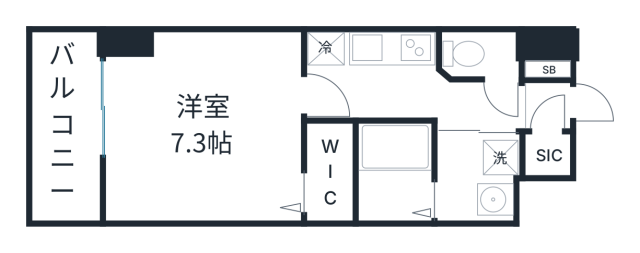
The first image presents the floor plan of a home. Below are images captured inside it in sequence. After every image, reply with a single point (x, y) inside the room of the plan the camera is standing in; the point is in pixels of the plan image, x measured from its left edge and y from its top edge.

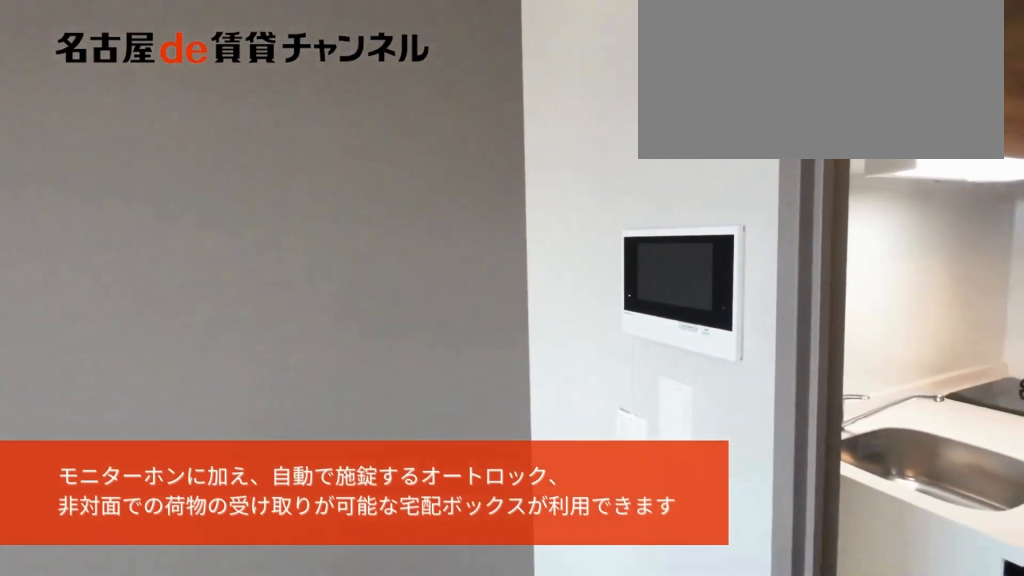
(205, 129)
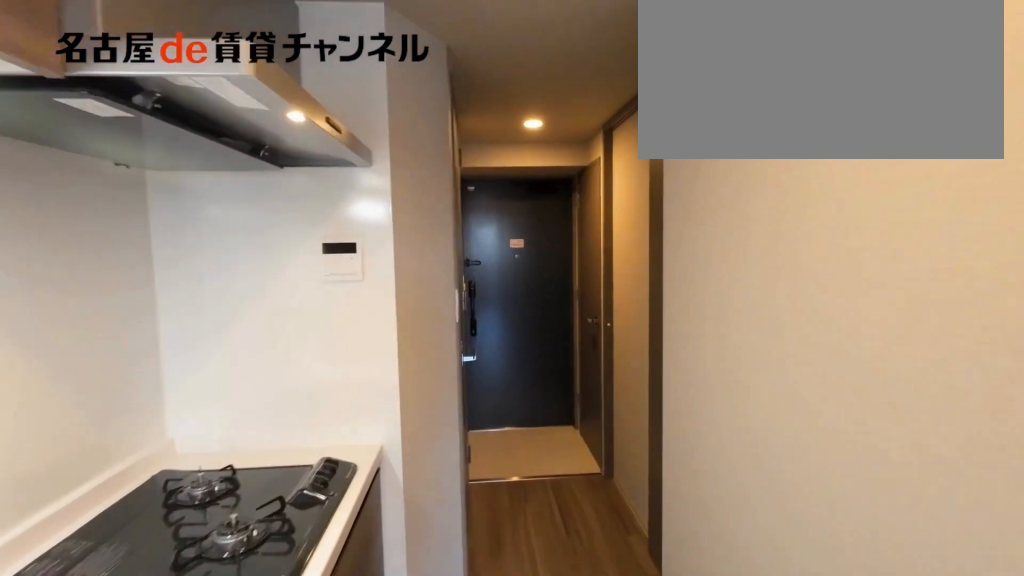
(411, 96)
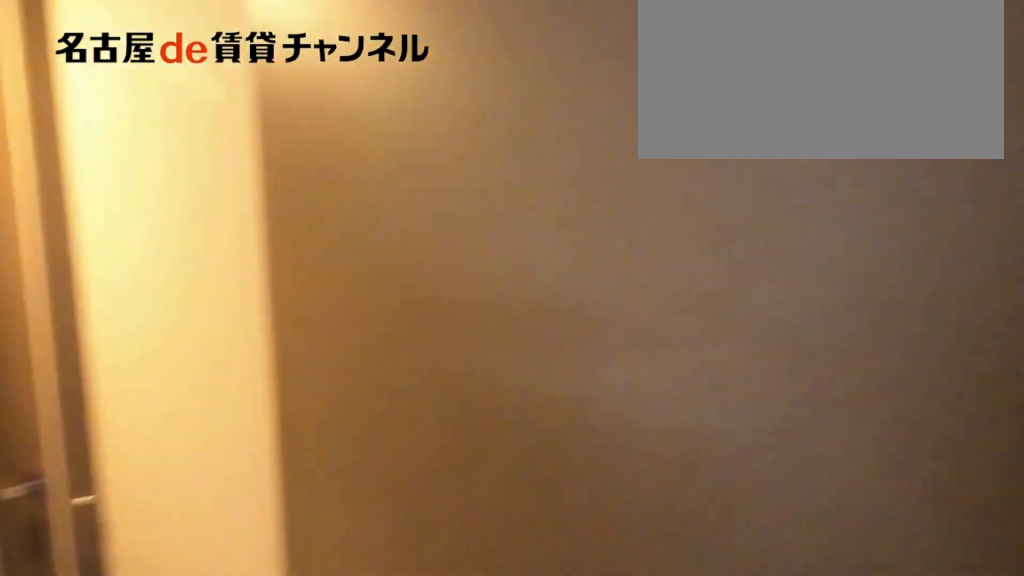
(411, 96)
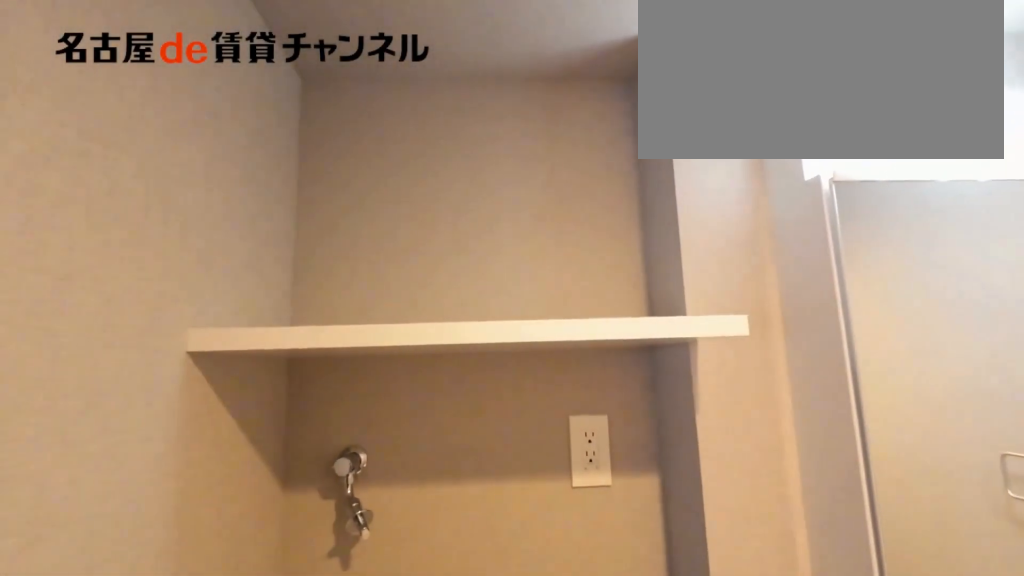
(478, 178)
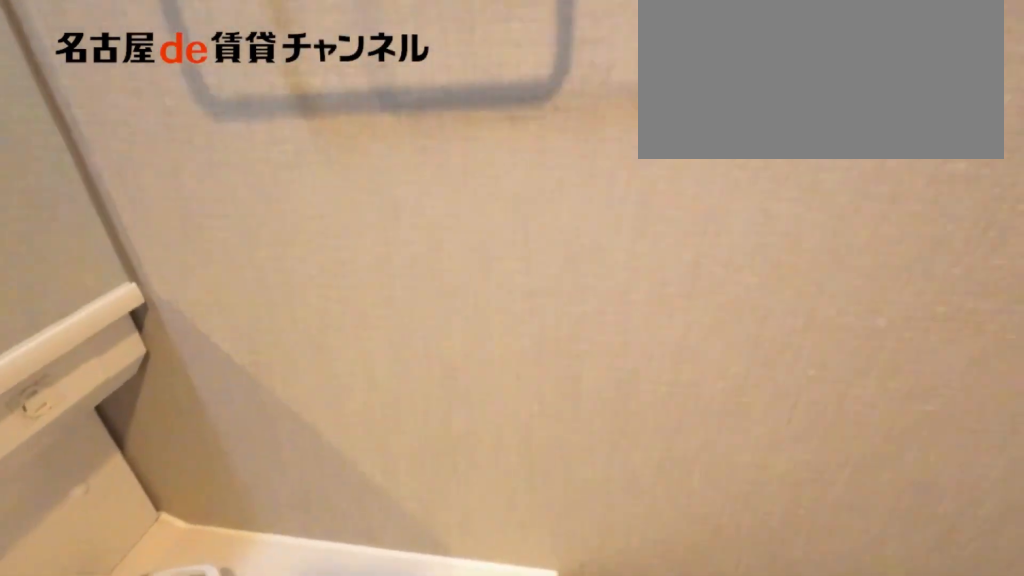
(478, 178)
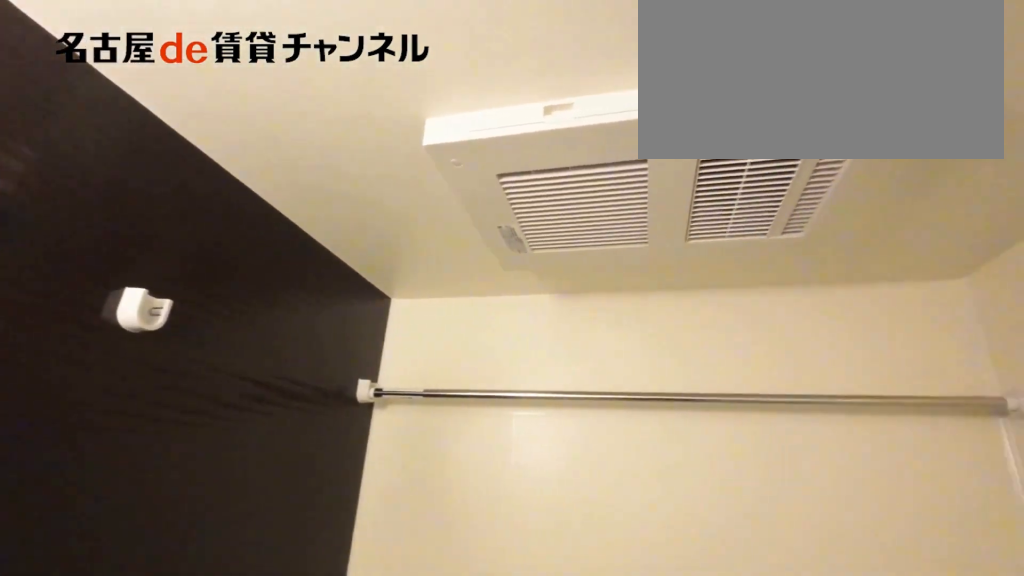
(394, 173)
